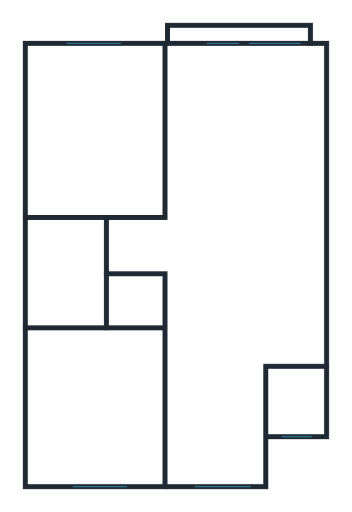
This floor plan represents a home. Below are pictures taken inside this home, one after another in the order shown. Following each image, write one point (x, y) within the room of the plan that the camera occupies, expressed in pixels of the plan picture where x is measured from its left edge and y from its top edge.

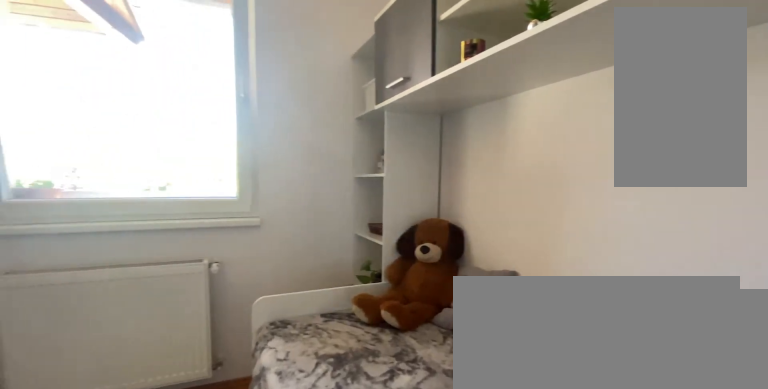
(106, 410)
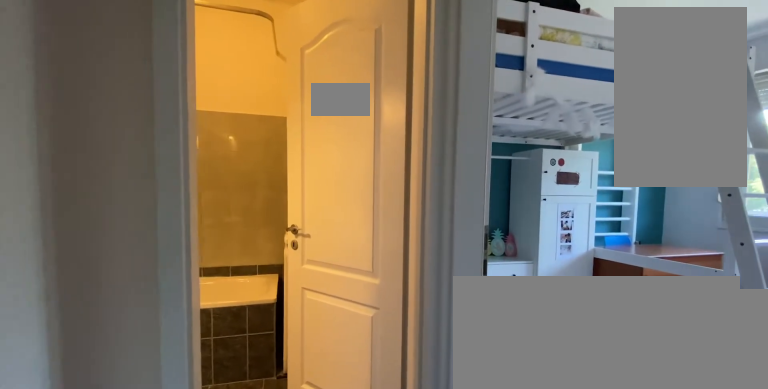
(141, 246)
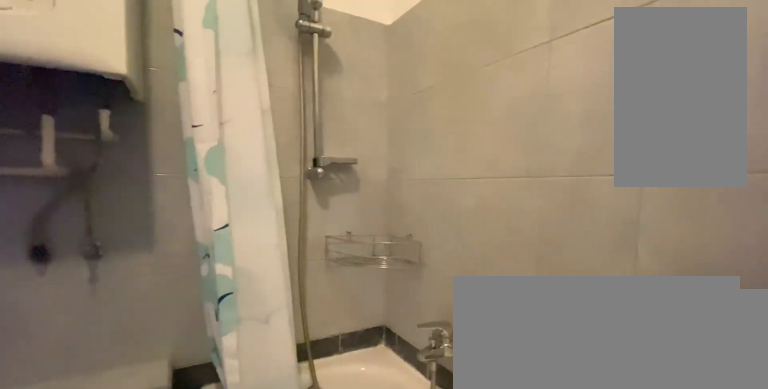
(70, 271)
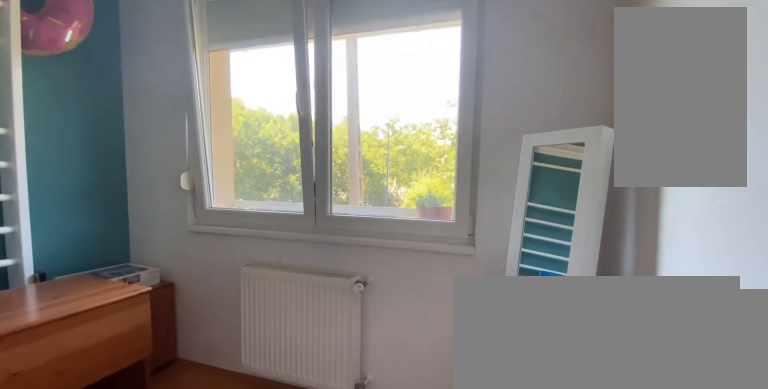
(106, 143)
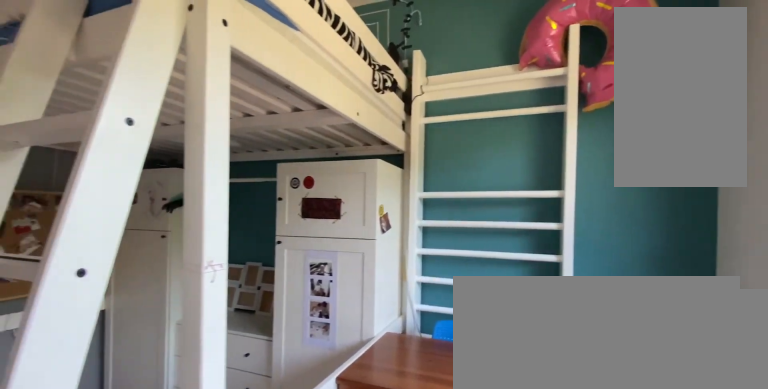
(106, 143)
